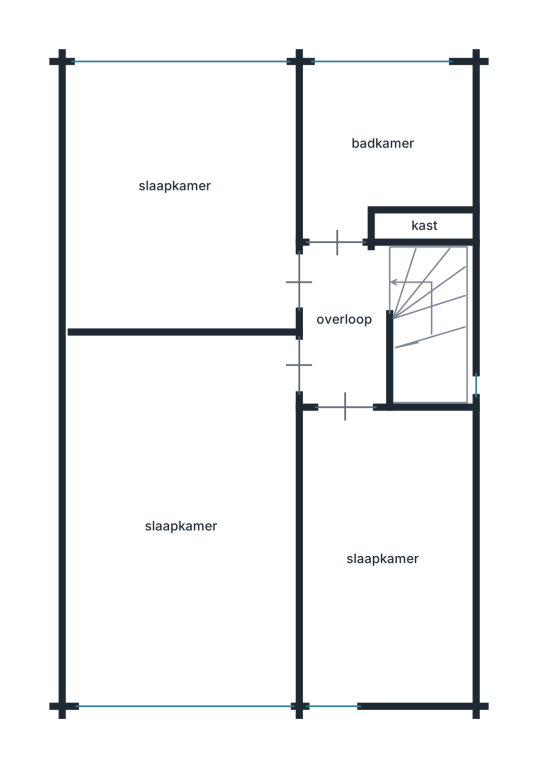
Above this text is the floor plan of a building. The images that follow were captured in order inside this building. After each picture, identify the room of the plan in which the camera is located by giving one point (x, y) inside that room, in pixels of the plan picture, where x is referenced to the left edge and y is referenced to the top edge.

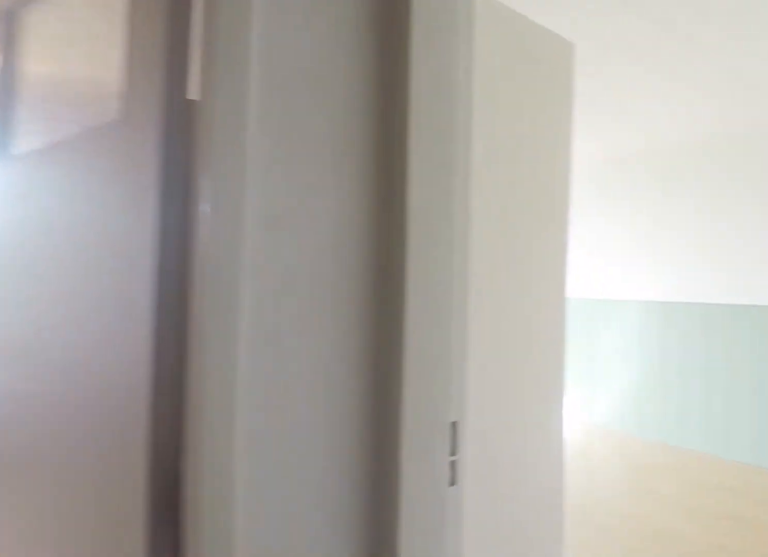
(344, 325)
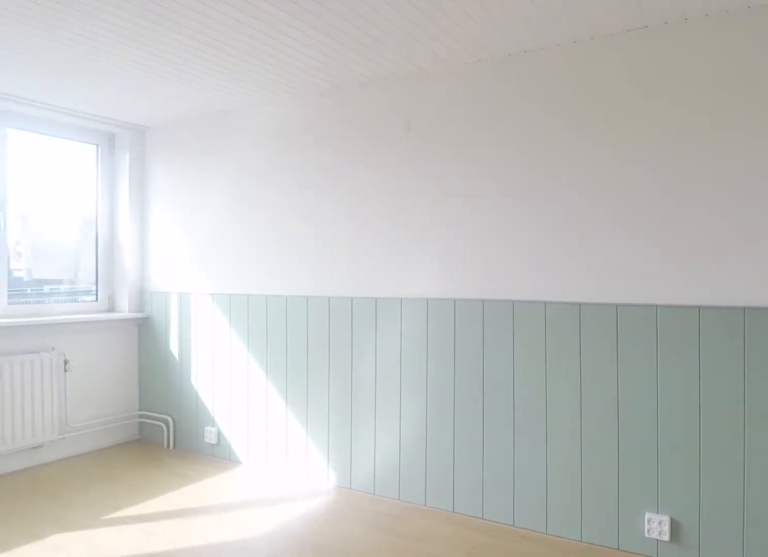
(187, 518)
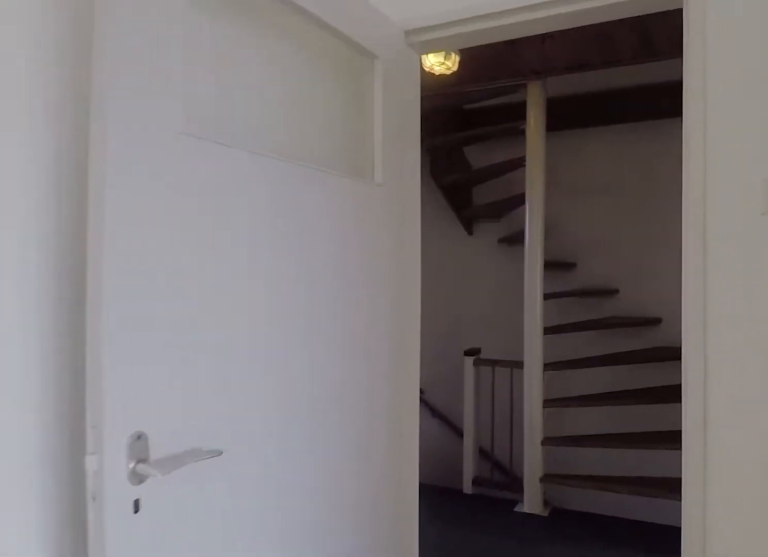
(186, 517)
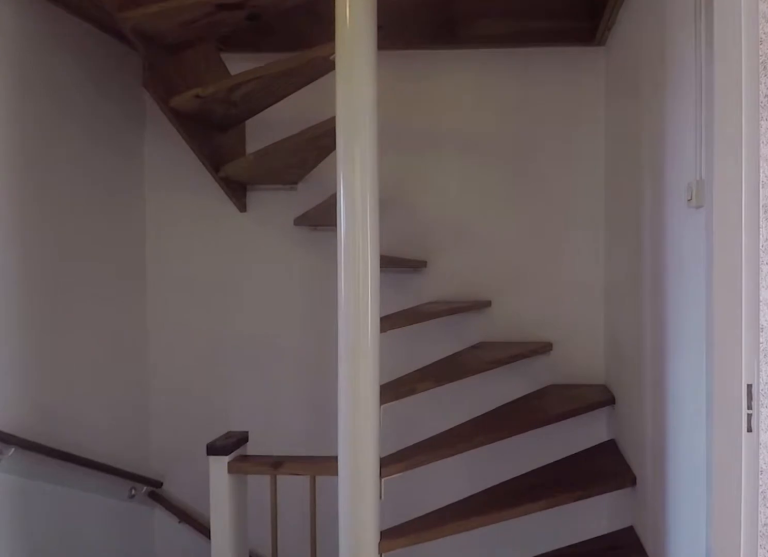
(344, 325)
